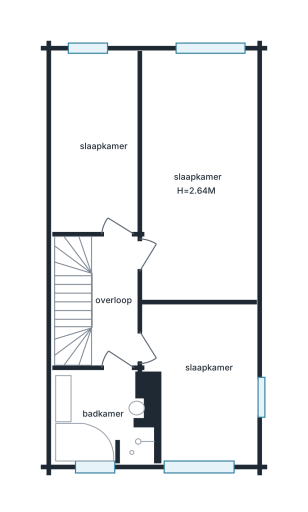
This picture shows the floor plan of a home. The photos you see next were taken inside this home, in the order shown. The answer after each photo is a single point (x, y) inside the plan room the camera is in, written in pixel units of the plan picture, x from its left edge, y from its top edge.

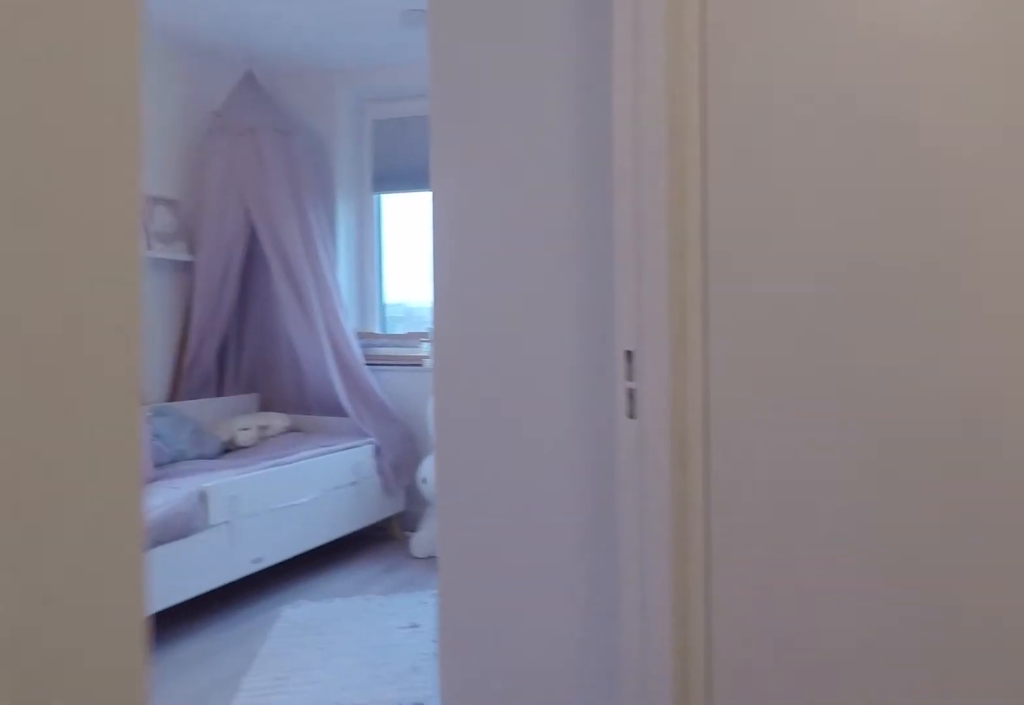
(114, 301)
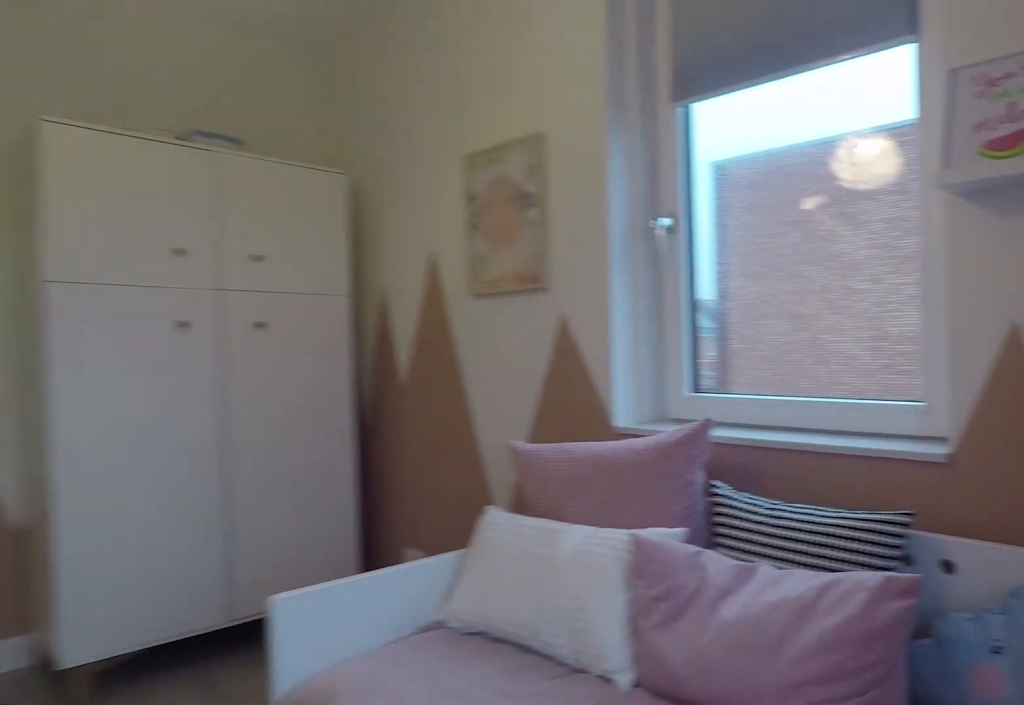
(203, 388)
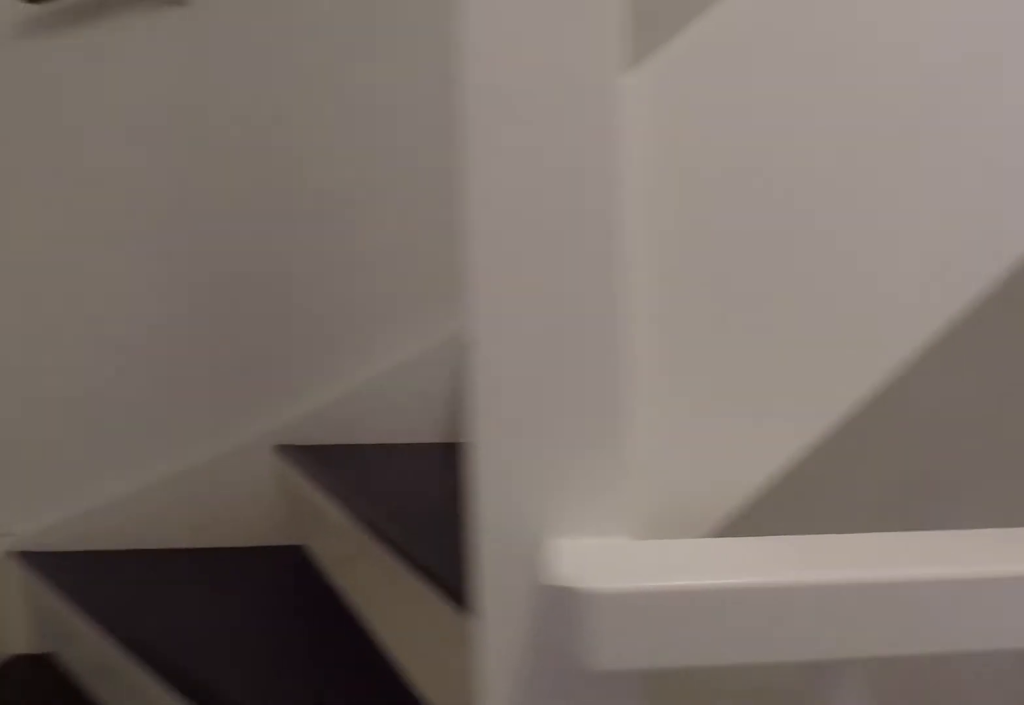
(114, 301)
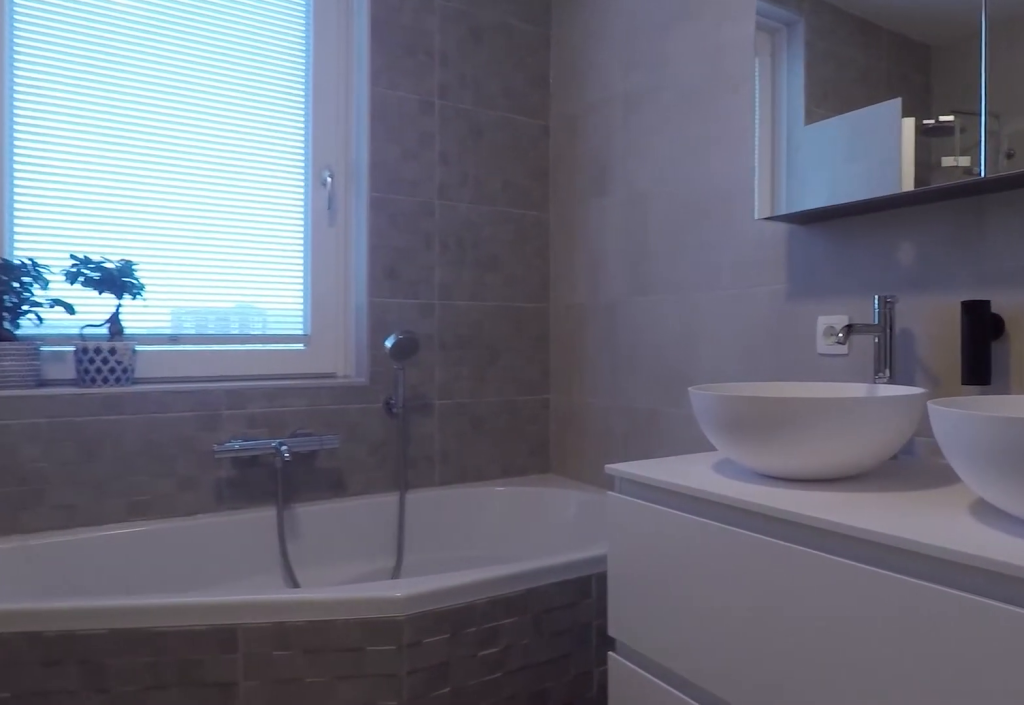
(100, 418)
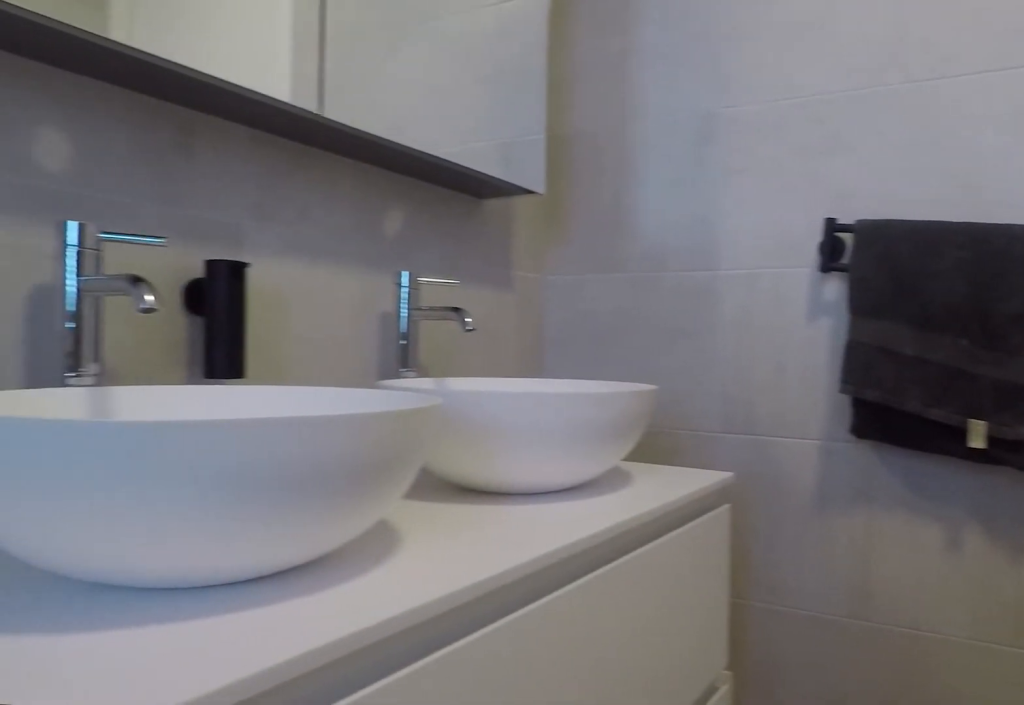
(100, 418)
